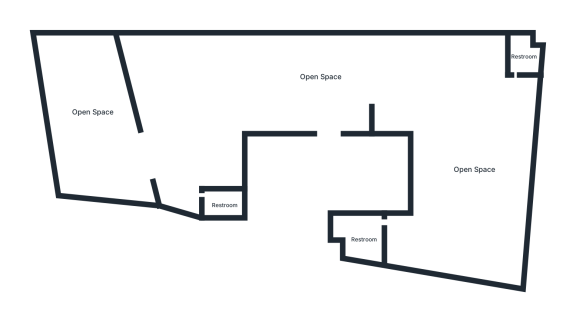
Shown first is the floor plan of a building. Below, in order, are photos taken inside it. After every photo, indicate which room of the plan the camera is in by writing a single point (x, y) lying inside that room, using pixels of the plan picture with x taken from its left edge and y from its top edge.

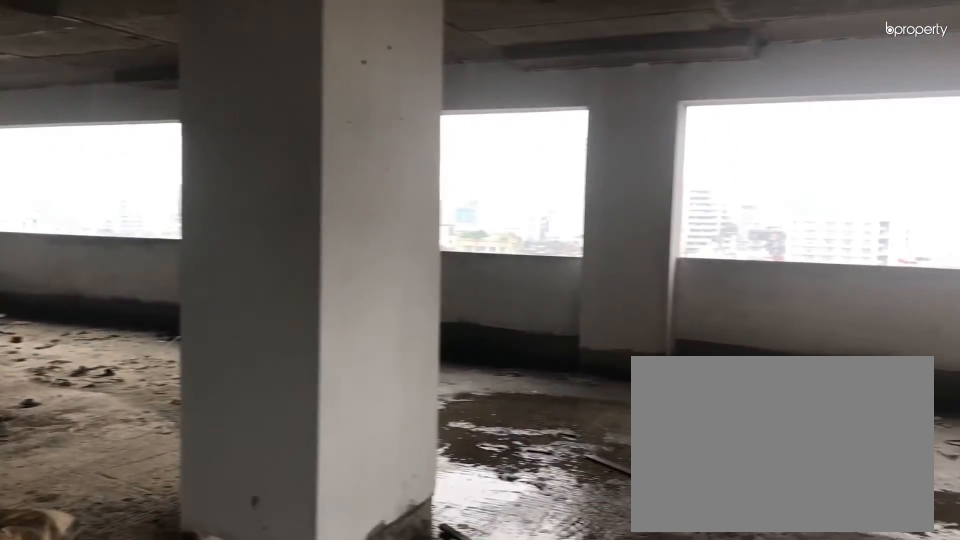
(442, 109)
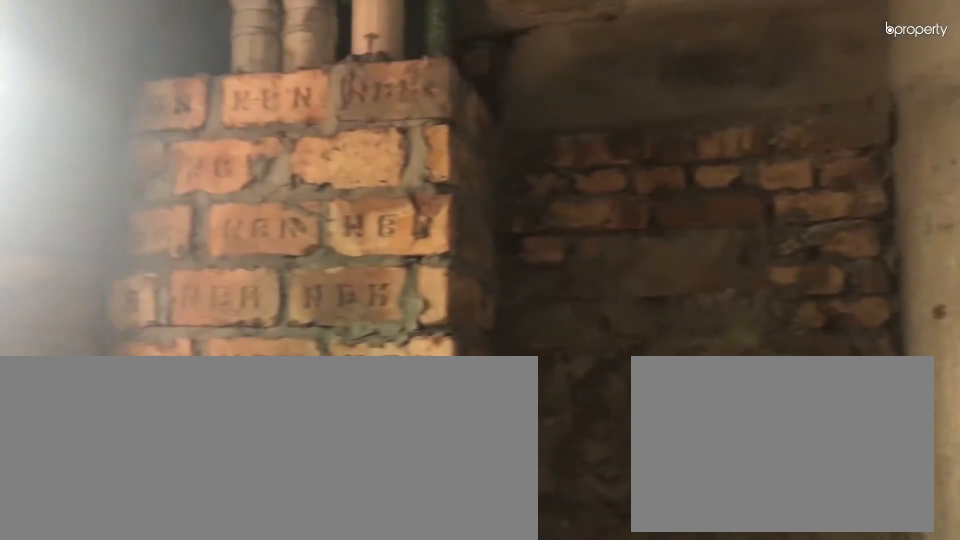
(361, 237)
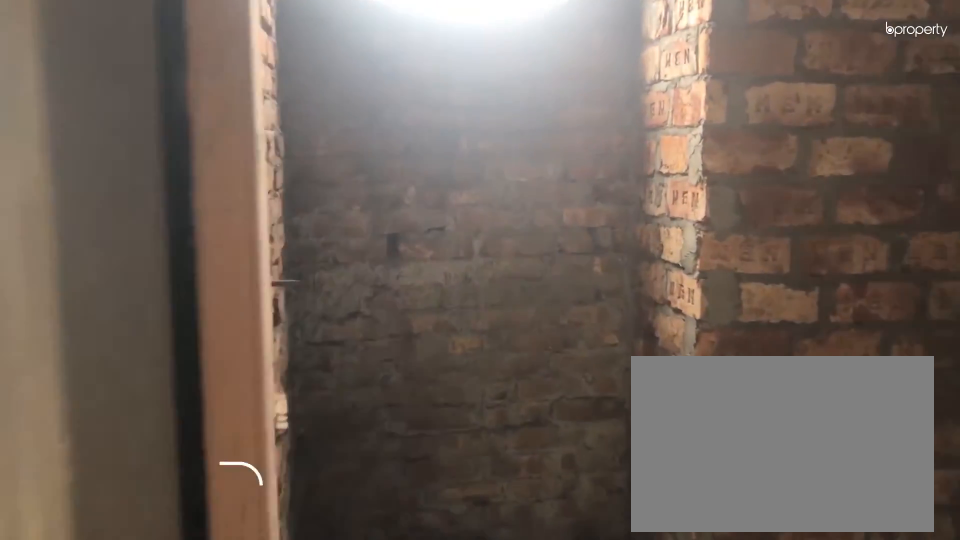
(522, 60)
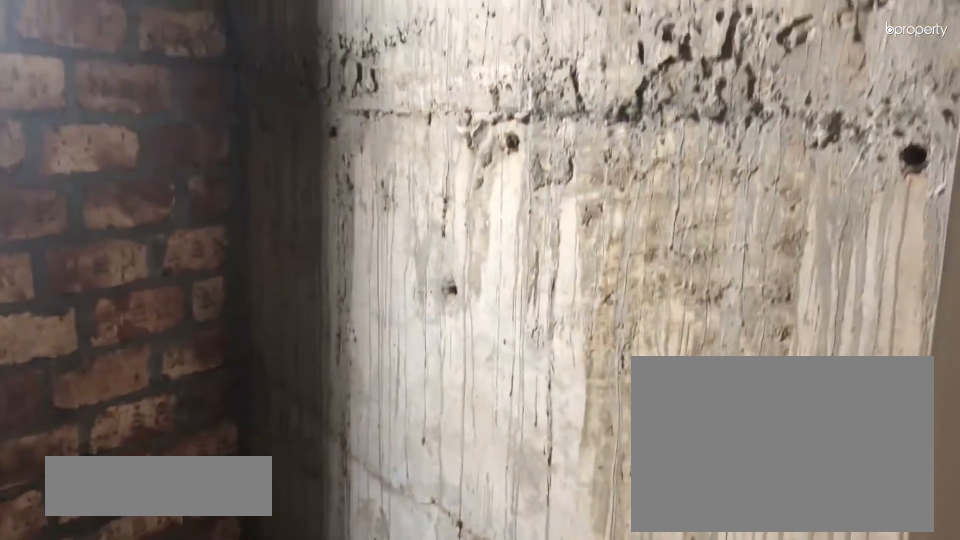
(522, 60)
